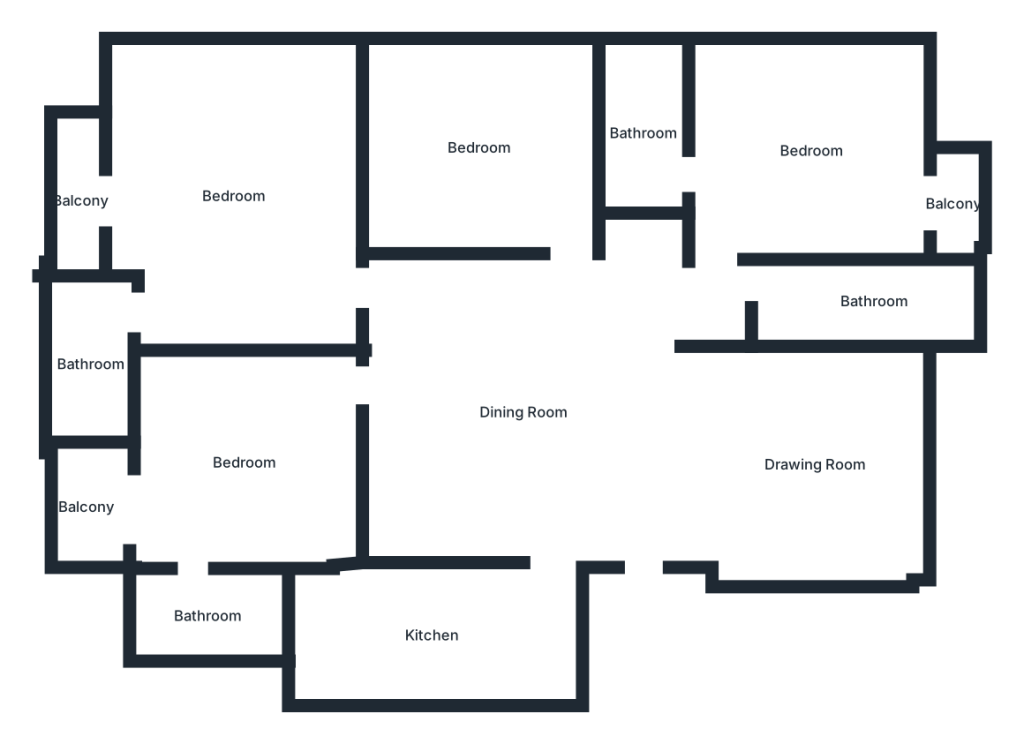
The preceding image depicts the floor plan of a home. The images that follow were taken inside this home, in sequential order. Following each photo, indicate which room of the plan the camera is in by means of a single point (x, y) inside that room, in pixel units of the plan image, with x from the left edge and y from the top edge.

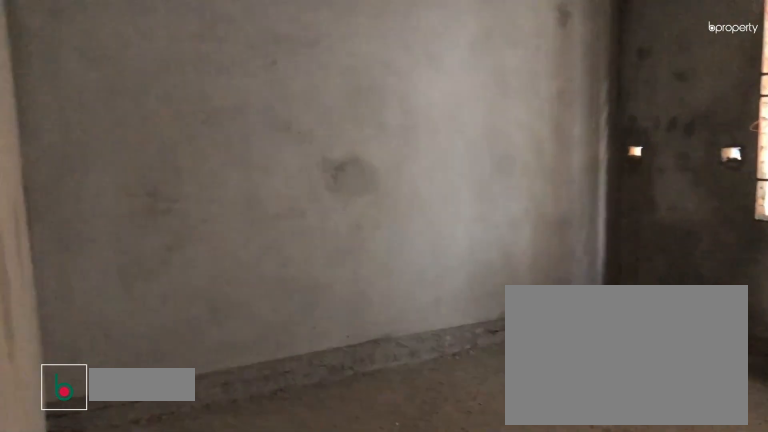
(482, 149)
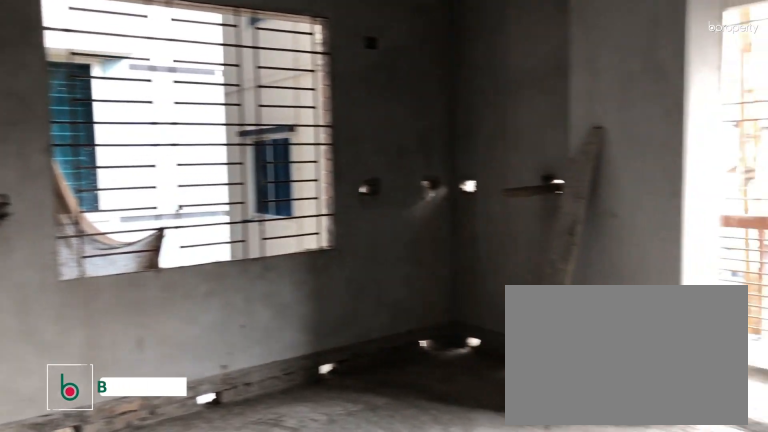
(816, 153)
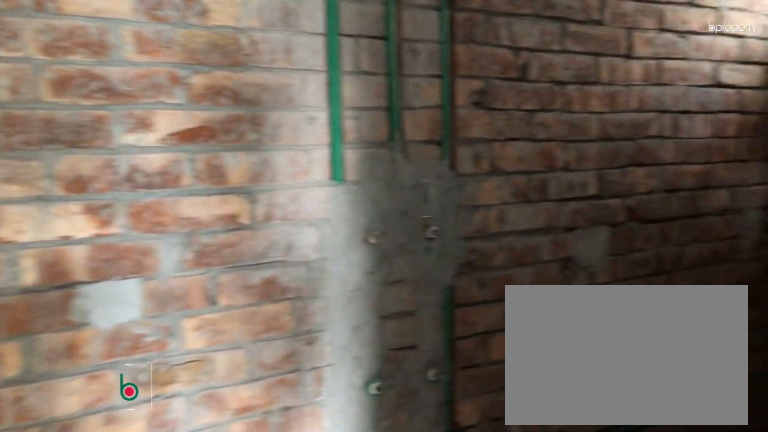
(646, 132)
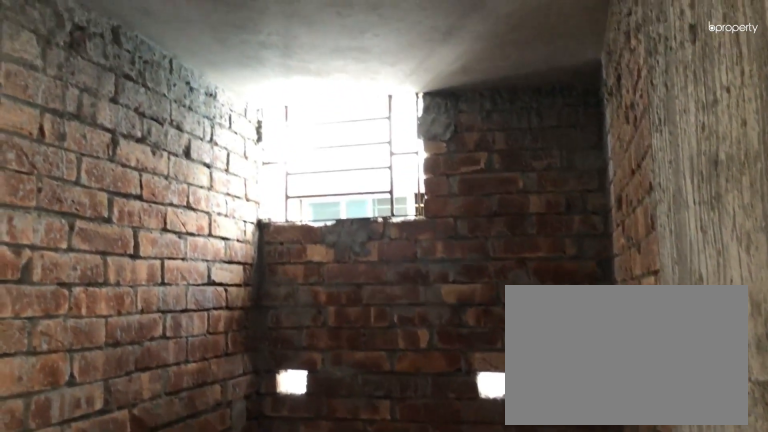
(646, 132)
